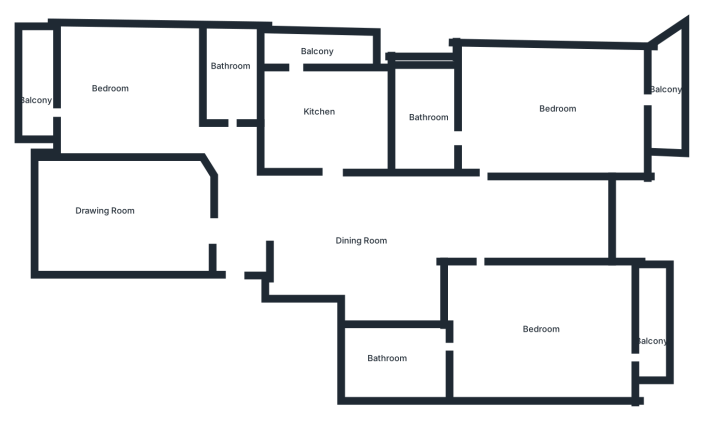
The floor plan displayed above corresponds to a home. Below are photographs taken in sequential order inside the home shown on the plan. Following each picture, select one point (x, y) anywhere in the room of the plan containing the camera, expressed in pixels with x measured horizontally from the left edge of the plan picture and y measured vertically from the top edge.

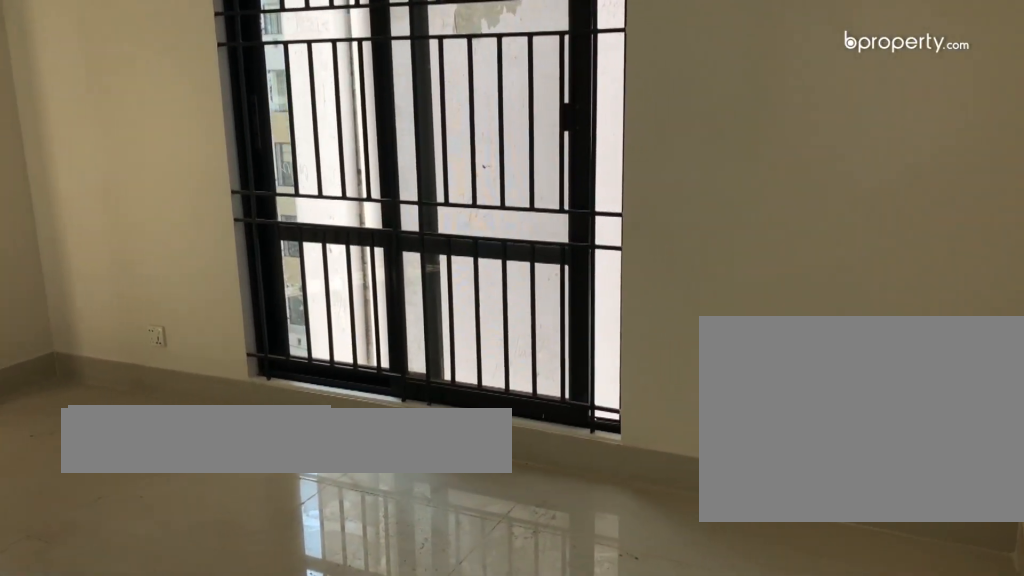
(126, 98)
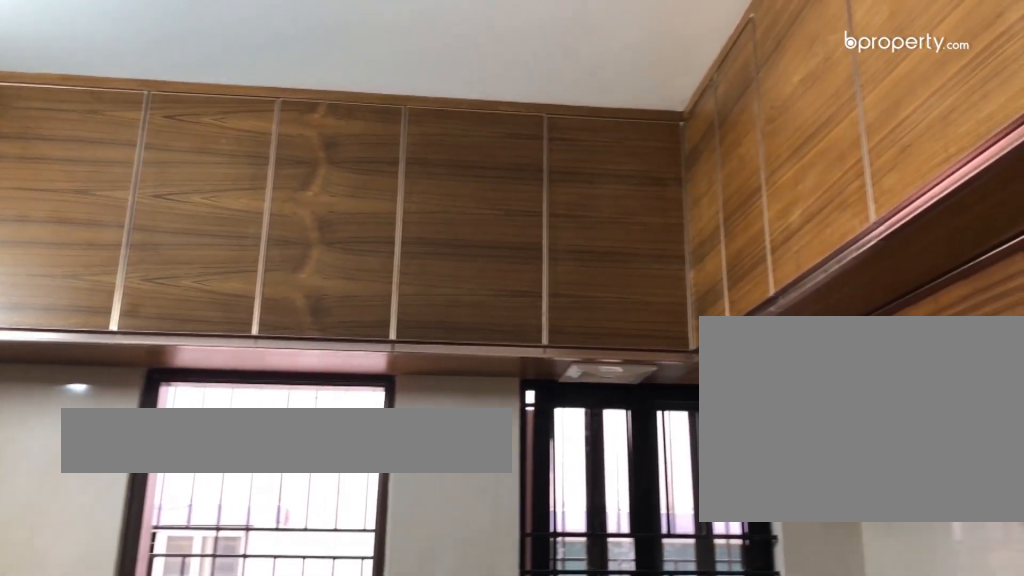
(331, 118)
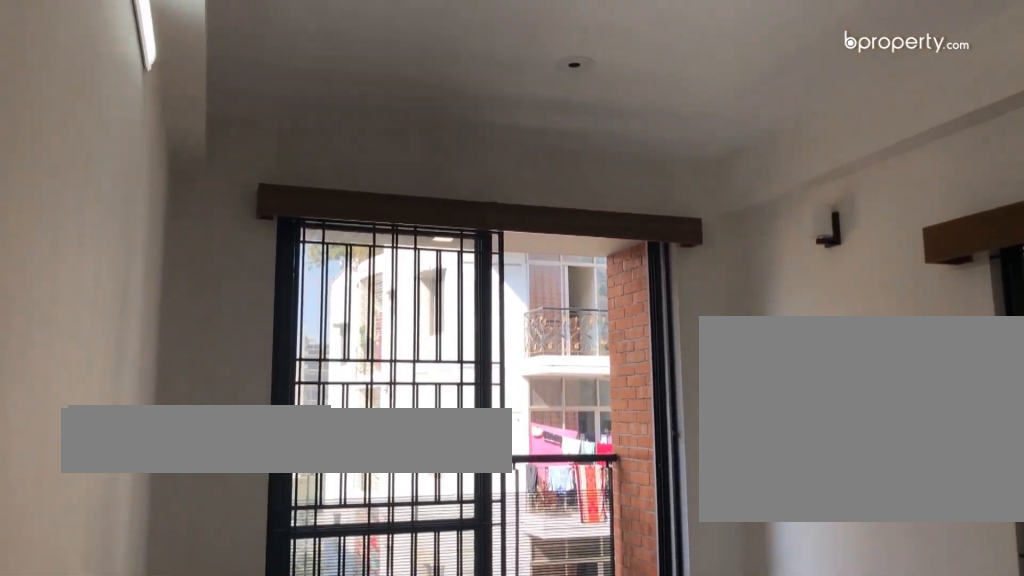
(537, 326)
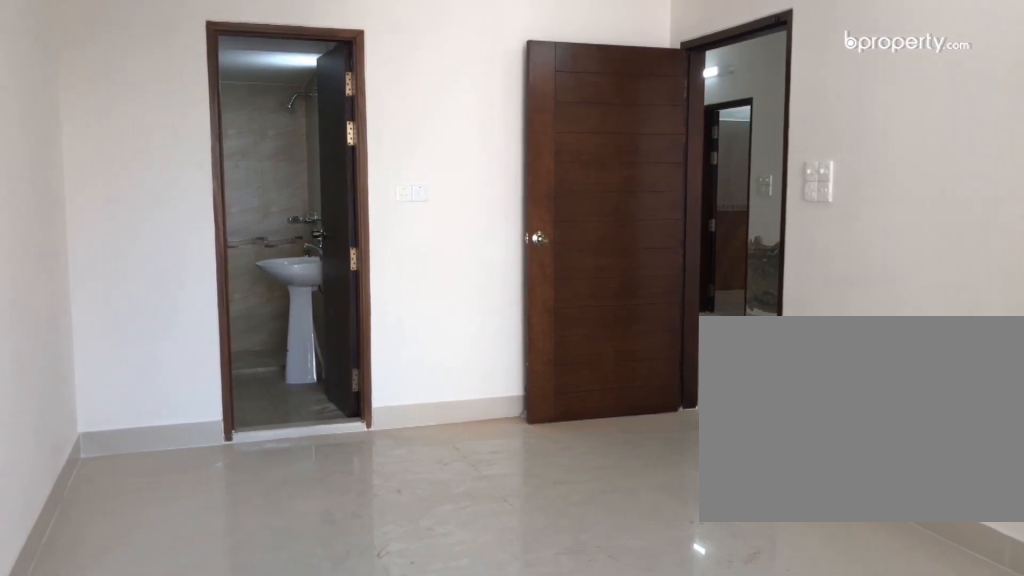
(537, 326)
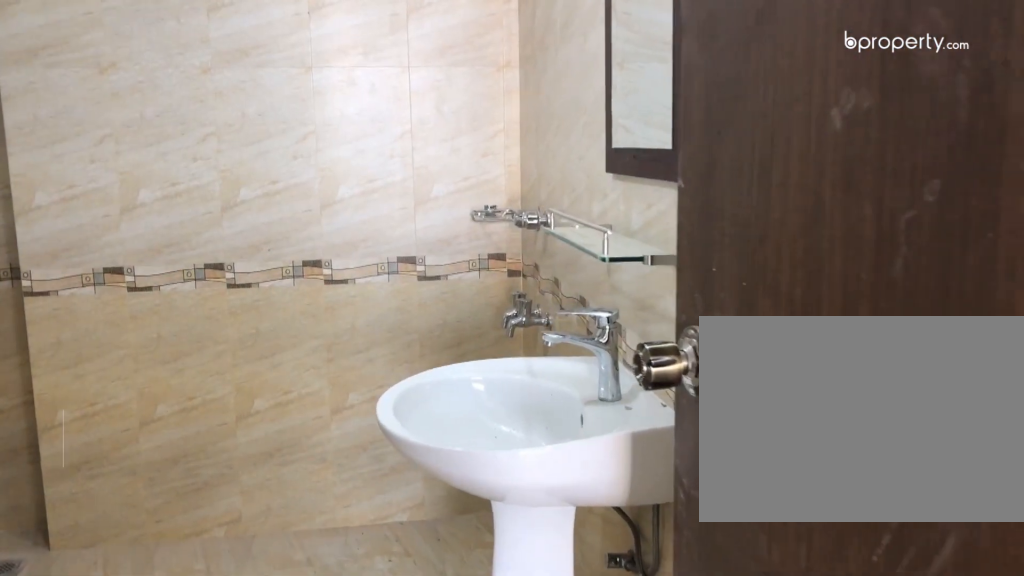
(394, 363)
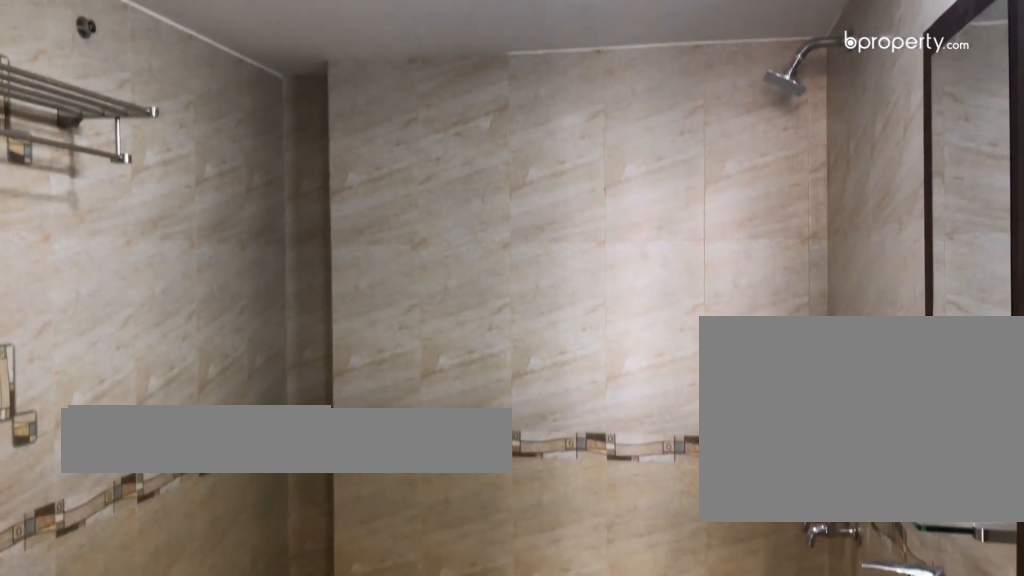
(397, 362)
